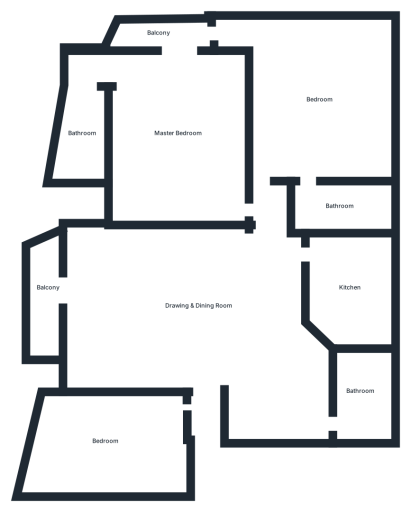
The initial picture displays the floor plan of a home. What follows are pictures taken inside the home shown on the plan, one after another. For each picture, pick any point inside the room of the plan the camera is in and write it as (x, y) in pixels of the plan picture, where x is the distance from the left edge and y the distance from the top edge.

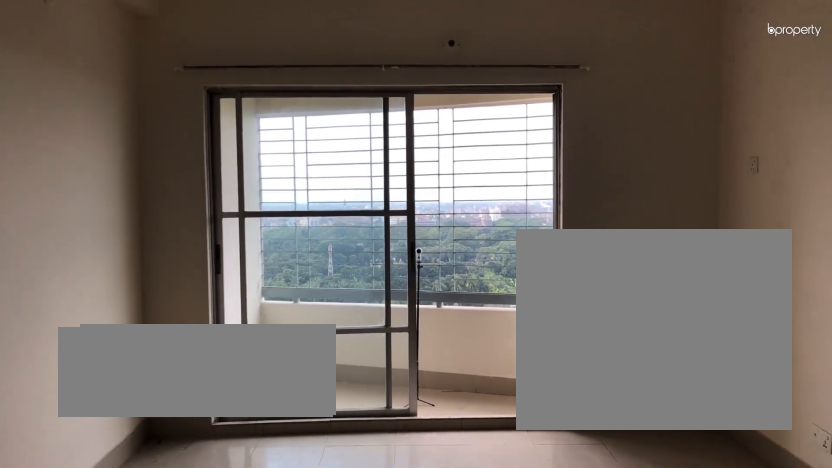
(198, 305)
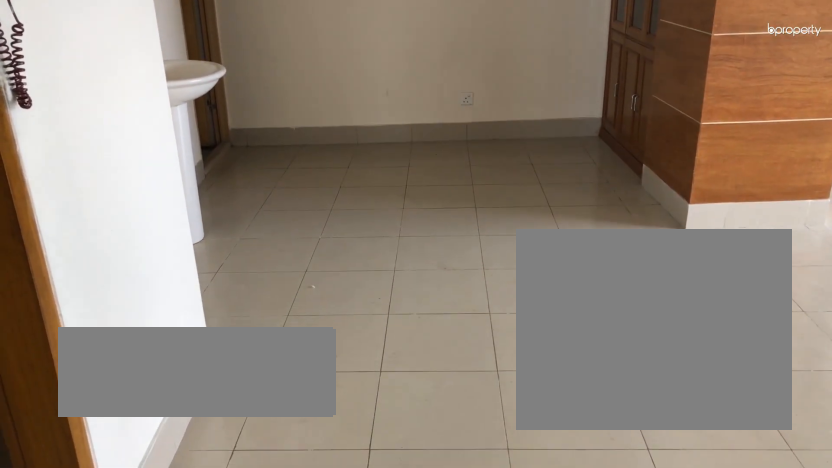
(197, 304)
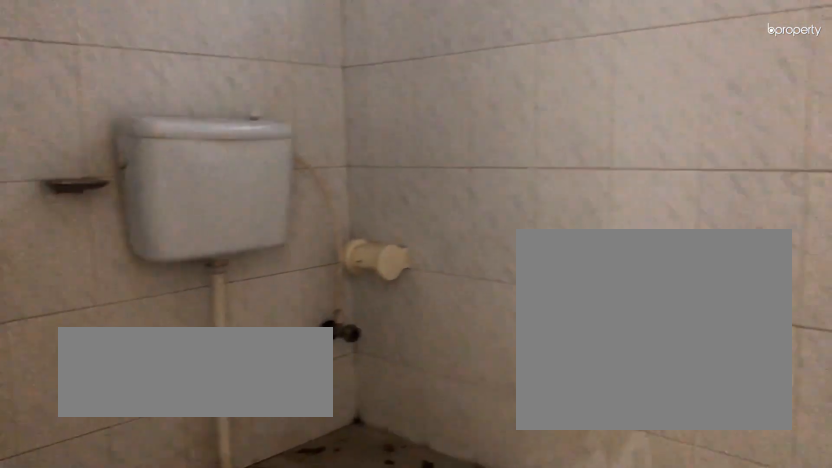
(358, 390)
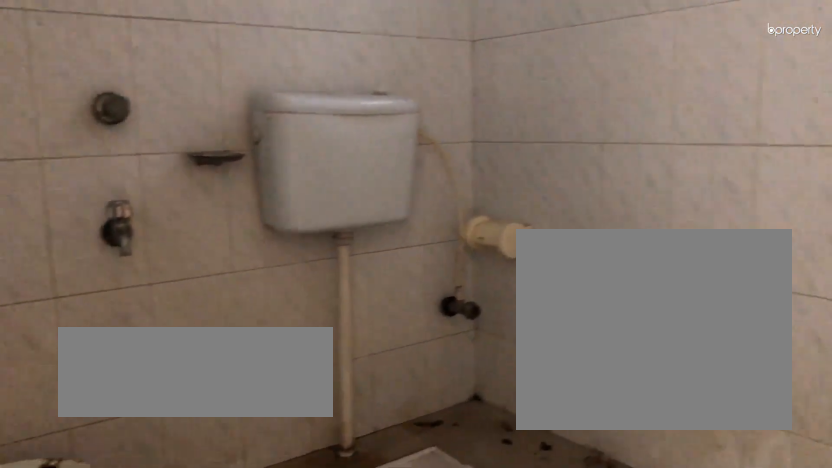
(358, 390)
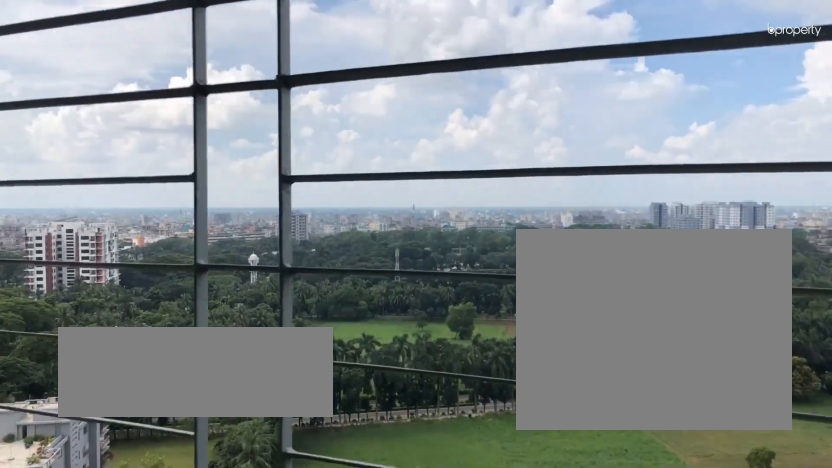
(46, 287)
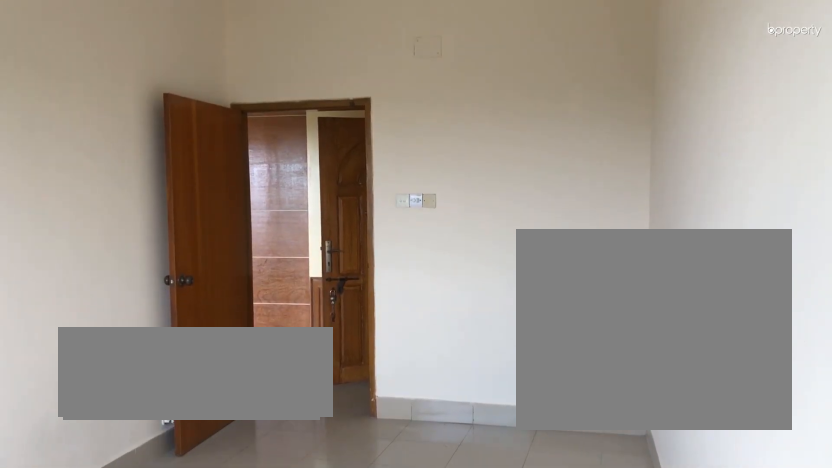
(105, 439)
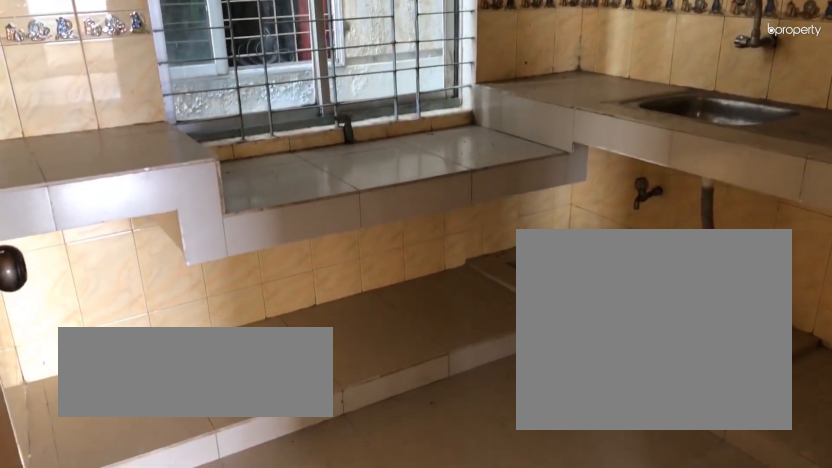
(349, 287)
